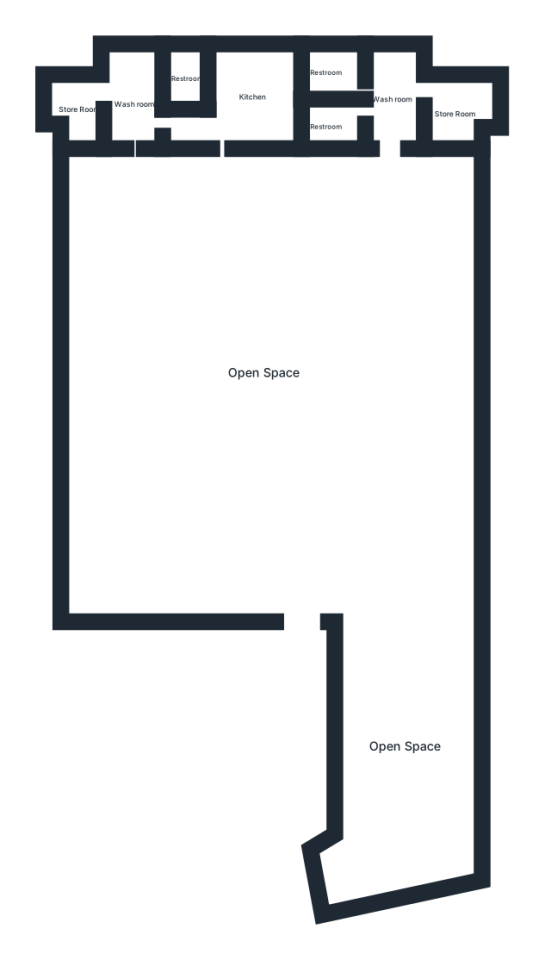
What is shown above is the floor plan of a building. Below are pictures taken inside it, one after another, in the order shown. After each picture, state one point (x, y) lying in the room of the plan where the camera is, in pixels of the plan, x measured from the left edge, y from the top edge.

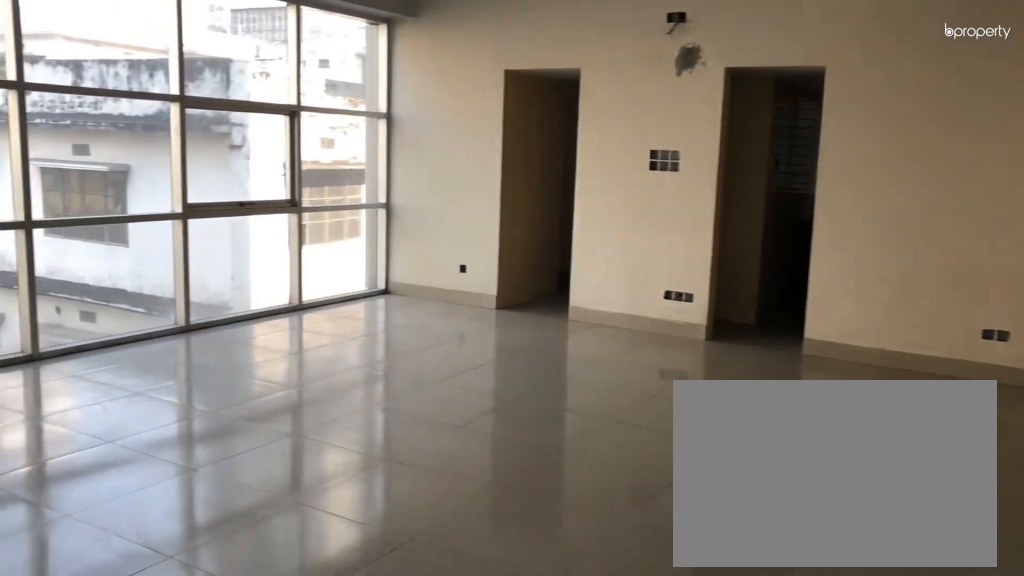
(261, 371)
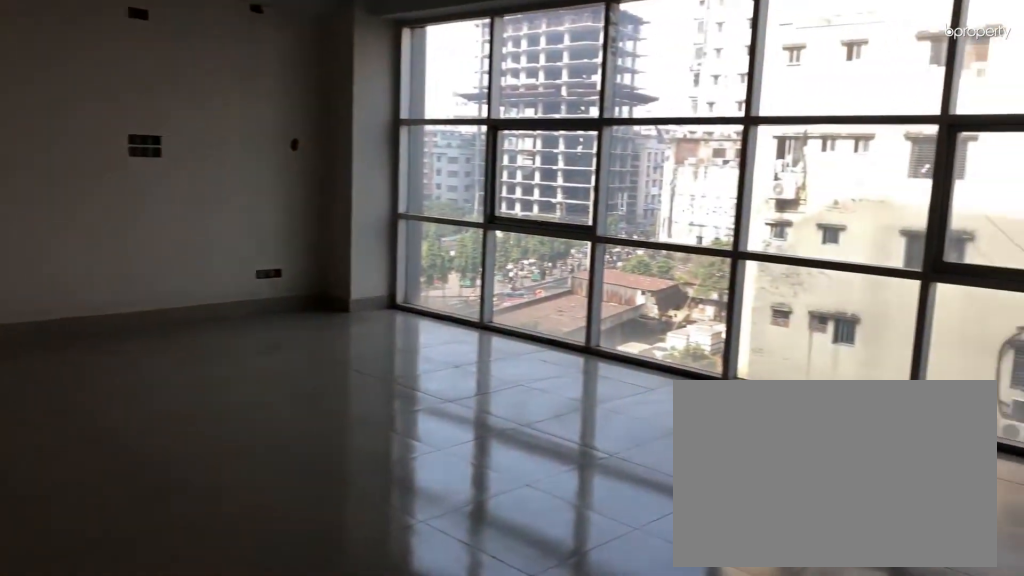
(261, 372)
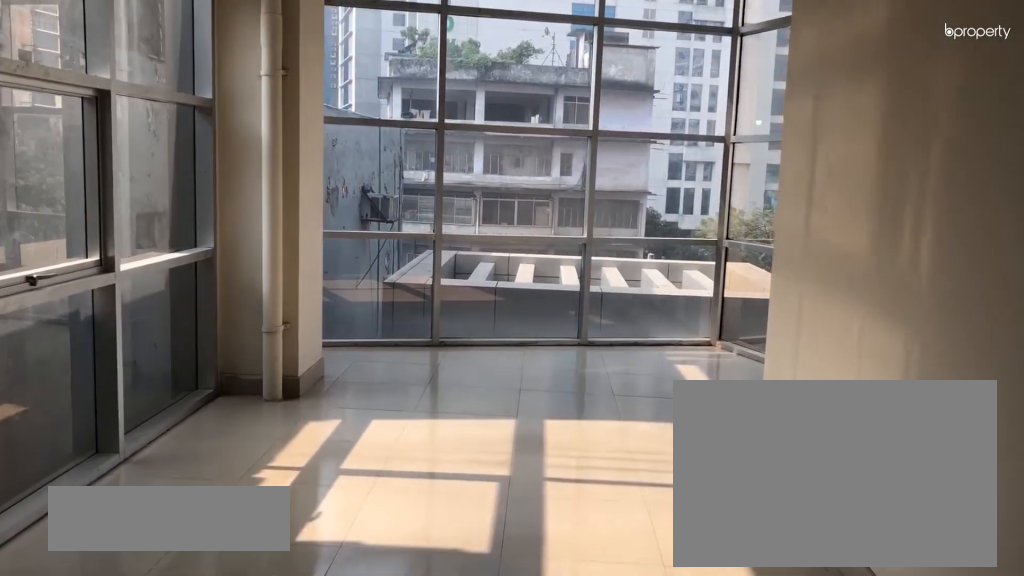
(408, 755)
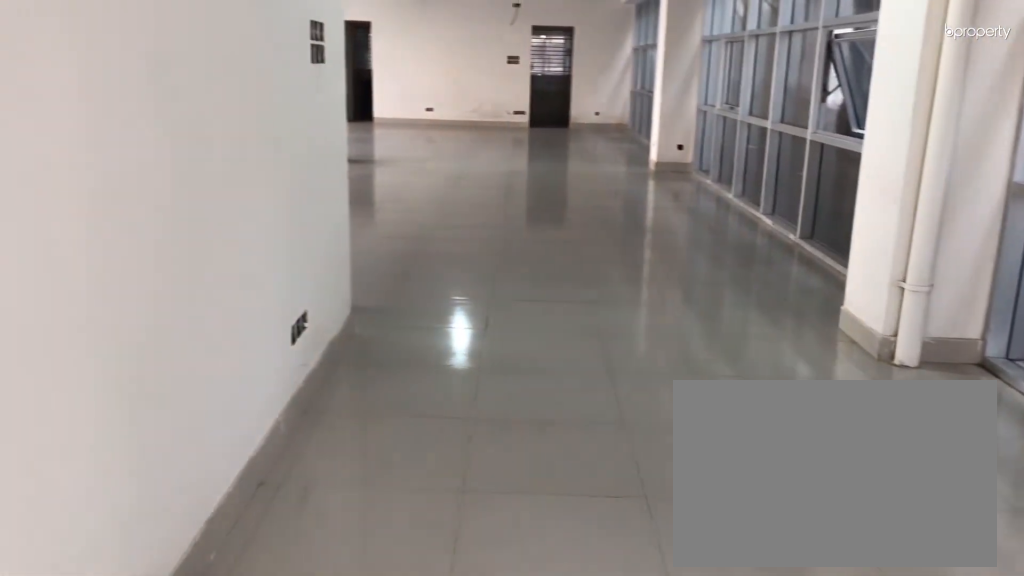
(408, 755)
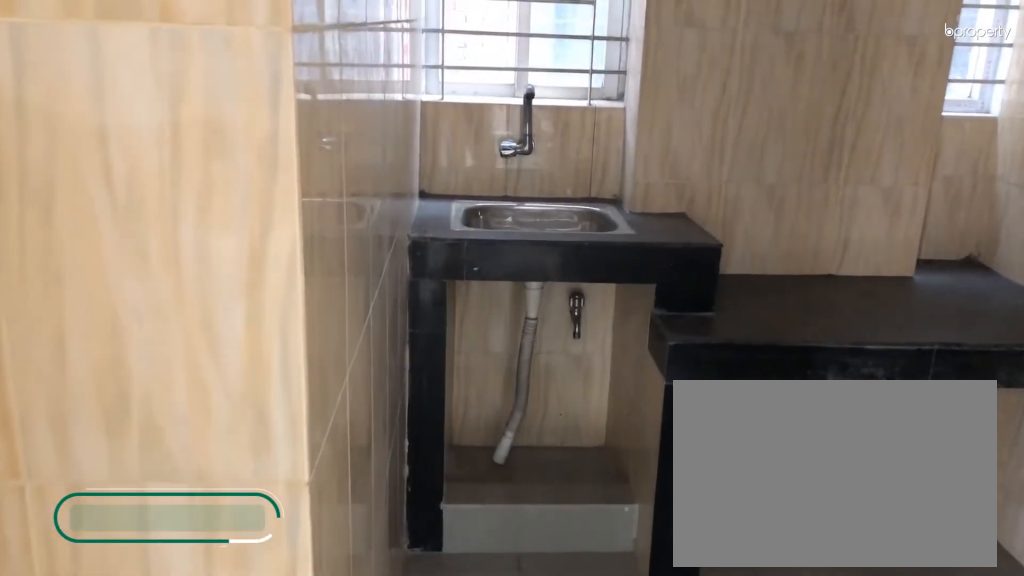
(255, 96)
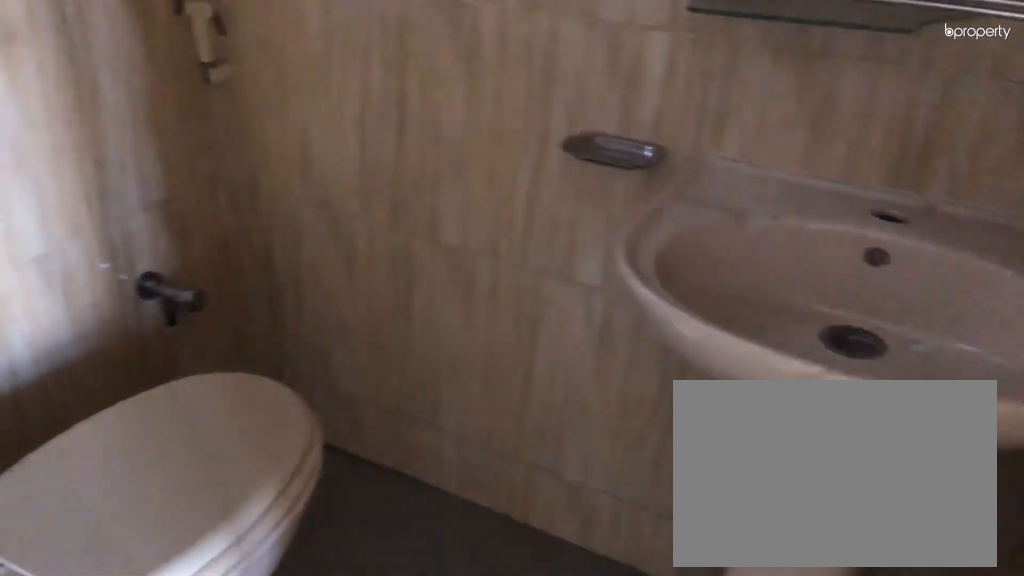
(189, 80)
